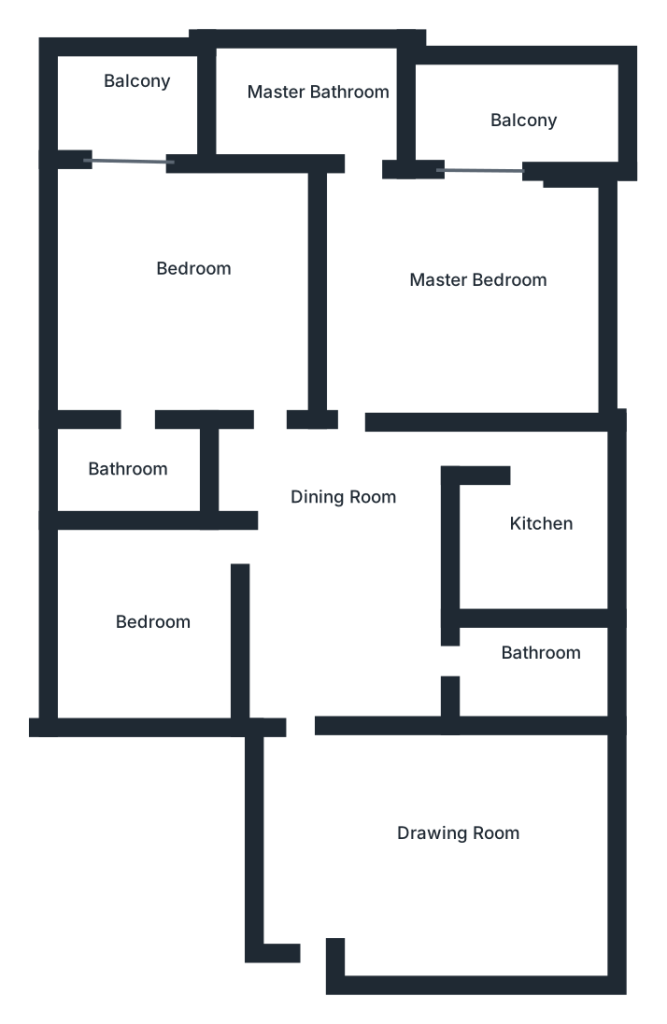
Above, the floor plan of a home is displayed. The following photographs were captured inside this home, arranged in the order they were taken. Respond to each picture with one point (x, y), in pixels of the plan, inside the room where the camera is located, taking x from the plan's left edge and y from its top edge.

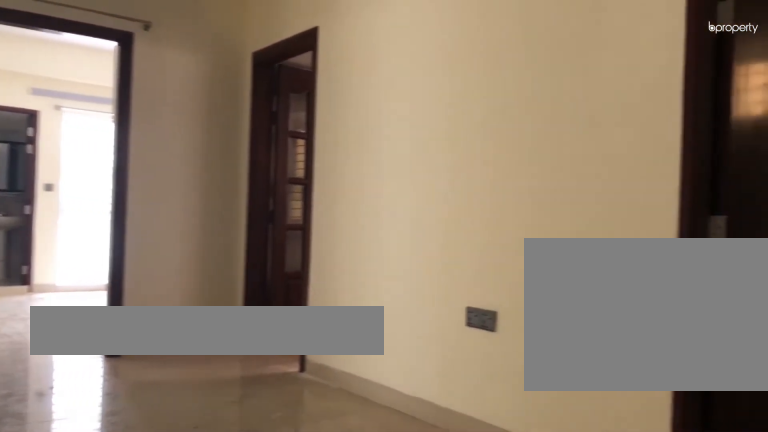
(342, 649)
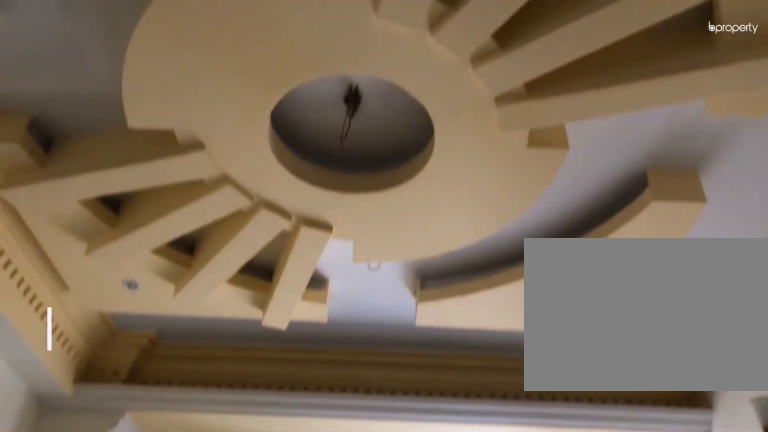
(342, 649)
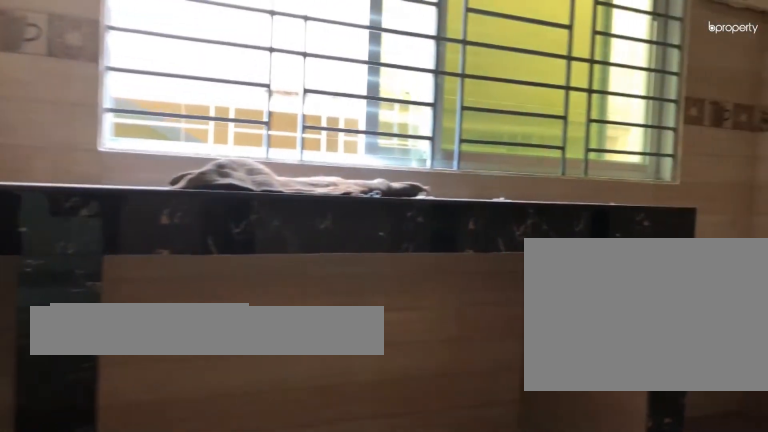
(539, 549)
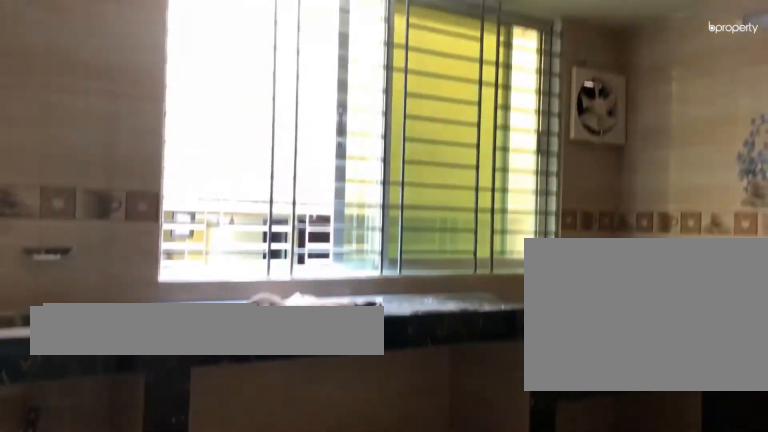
(538, 543)
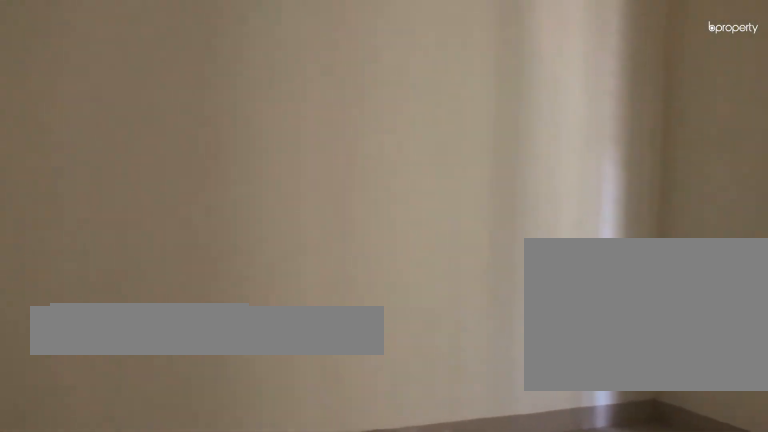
(137, 619)
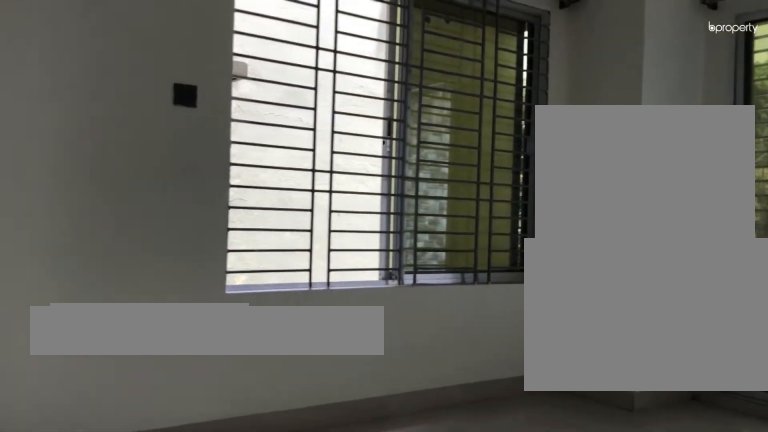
(151, 293)
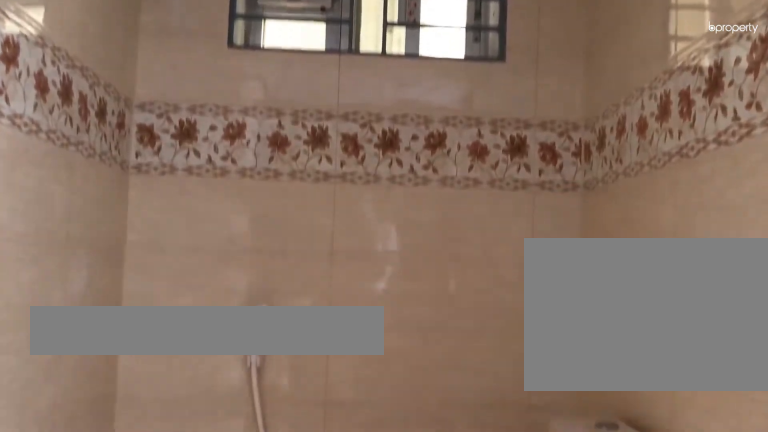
(122, 473)
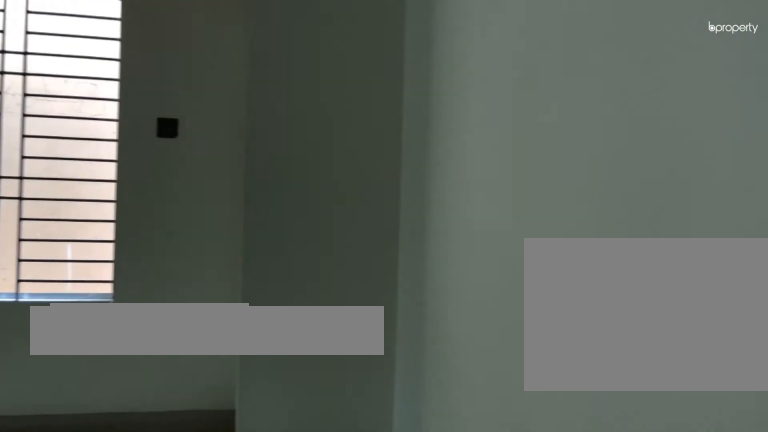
(437, 281)
